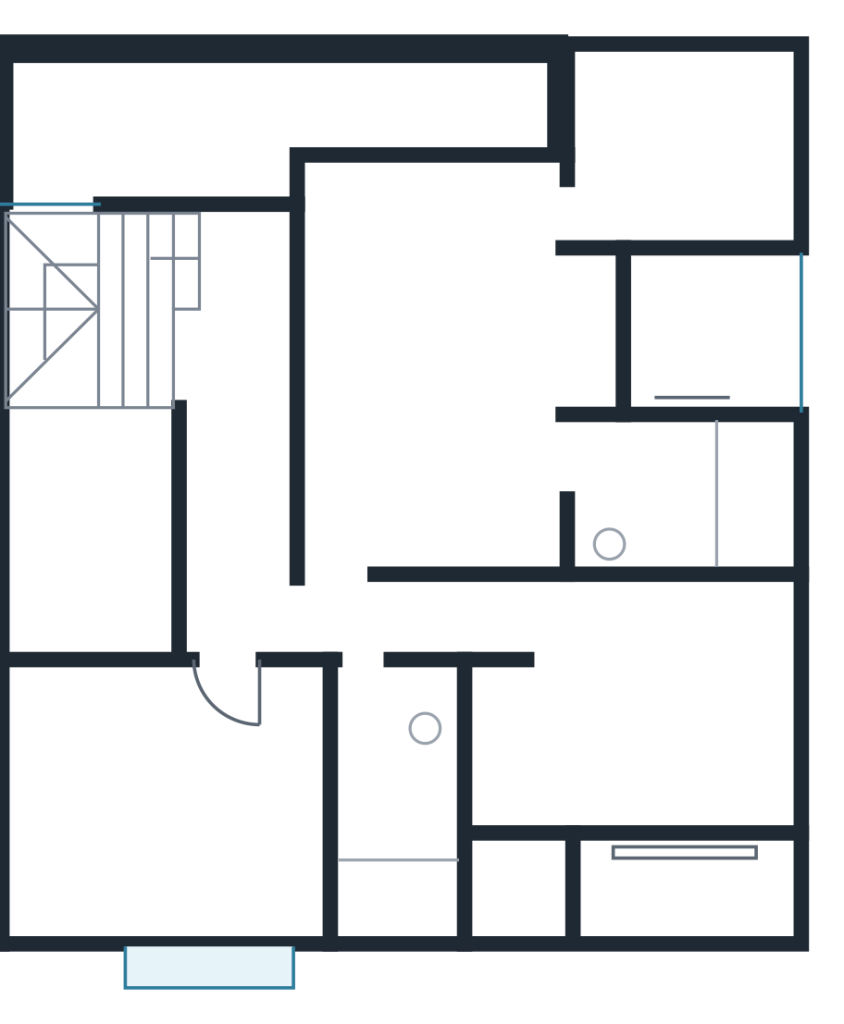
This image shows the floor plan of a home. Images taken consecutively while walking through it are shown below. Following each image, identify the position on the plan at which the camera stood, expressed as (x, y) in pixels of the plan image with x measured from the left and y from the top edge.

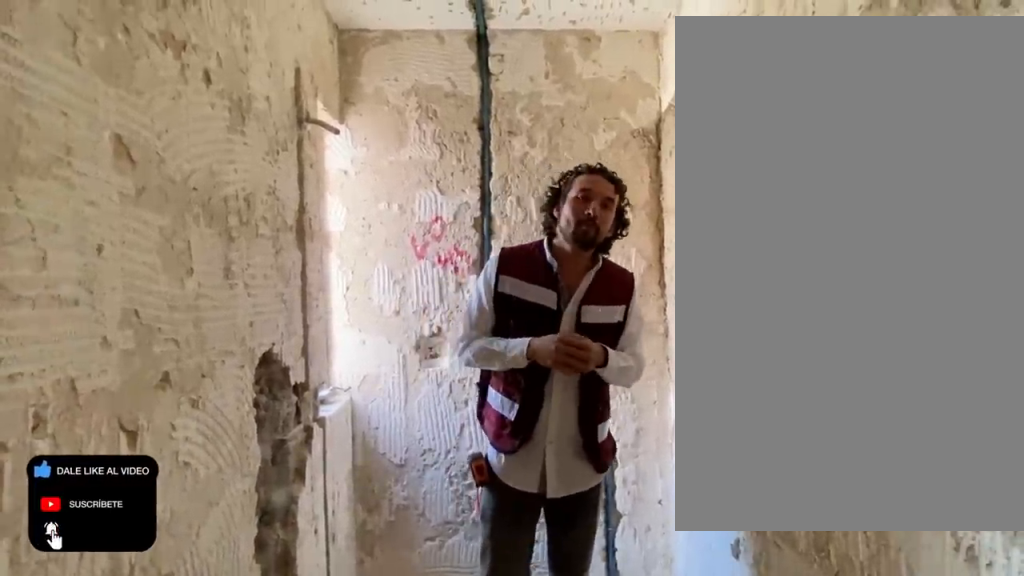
(371, 677)
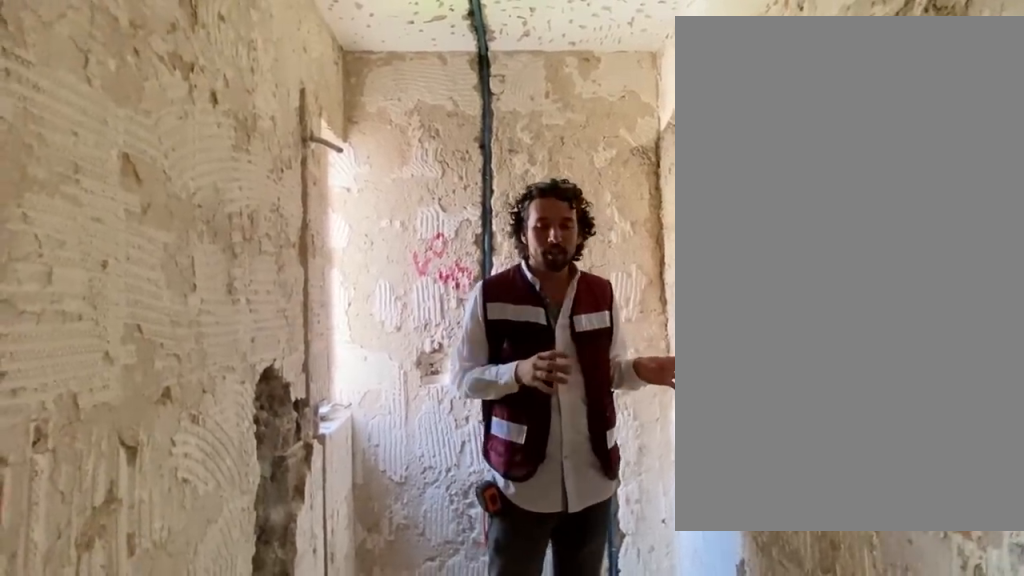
(368, 677)
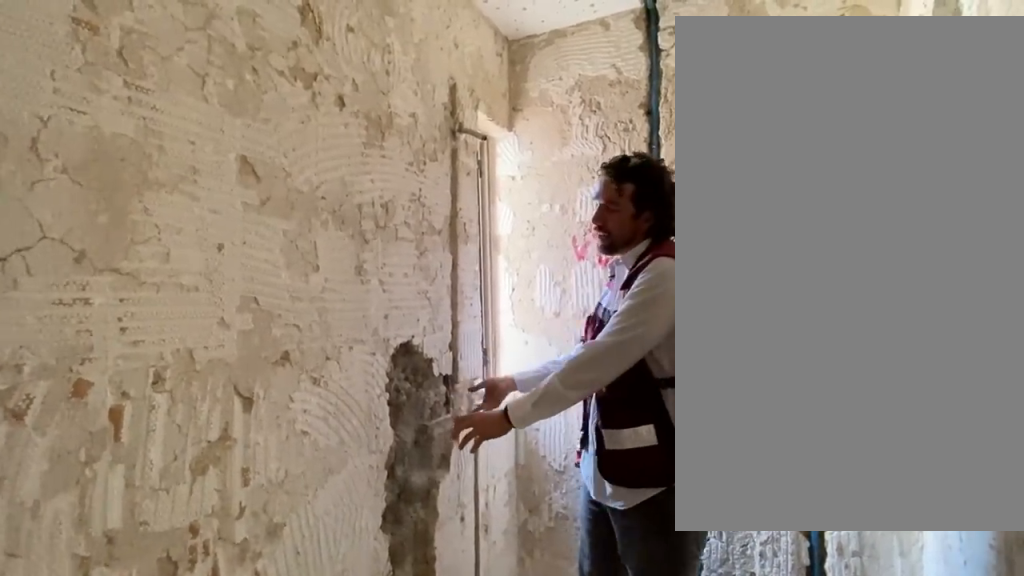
(369, 676)
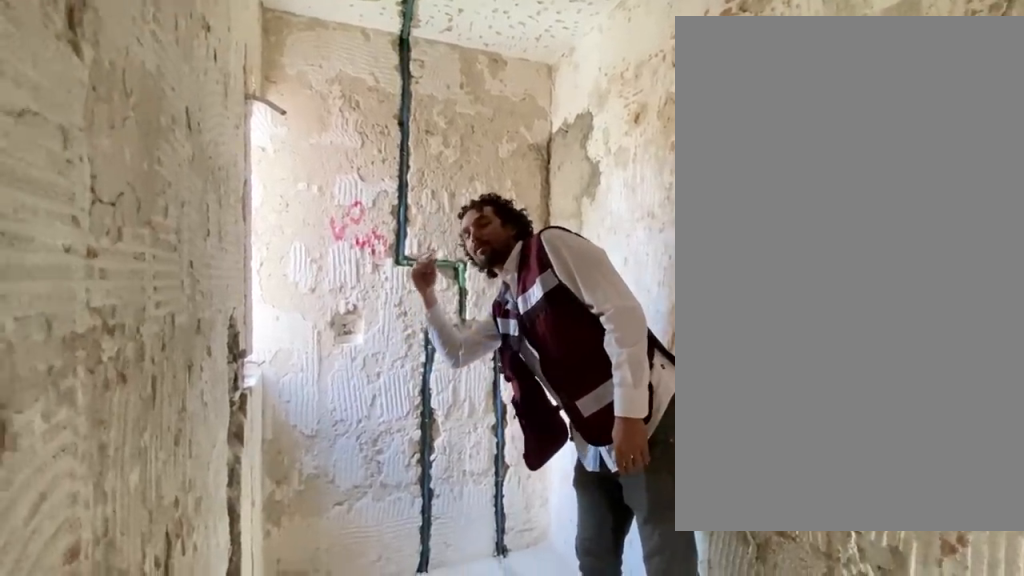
(375, 699)
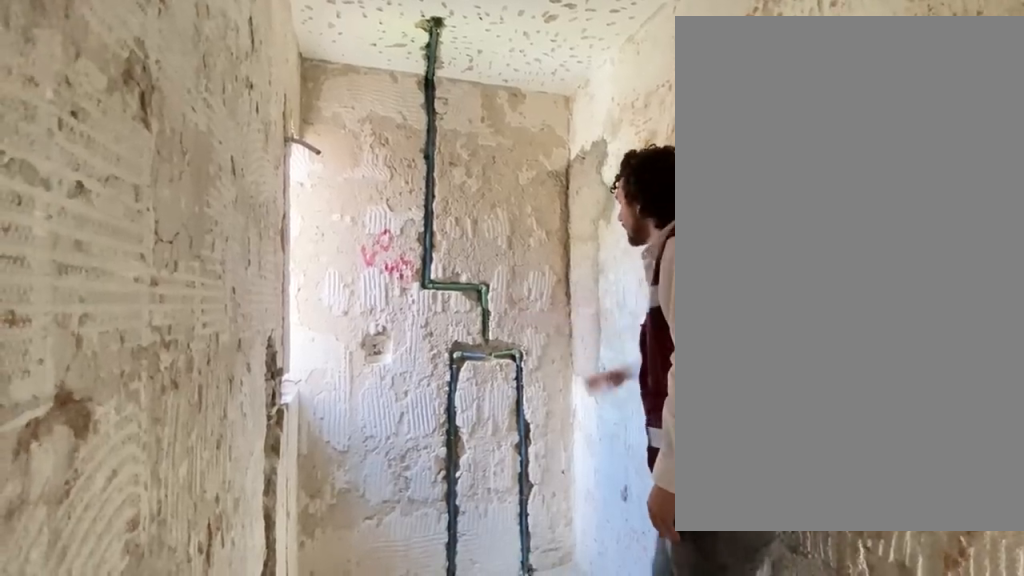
(373, 700)
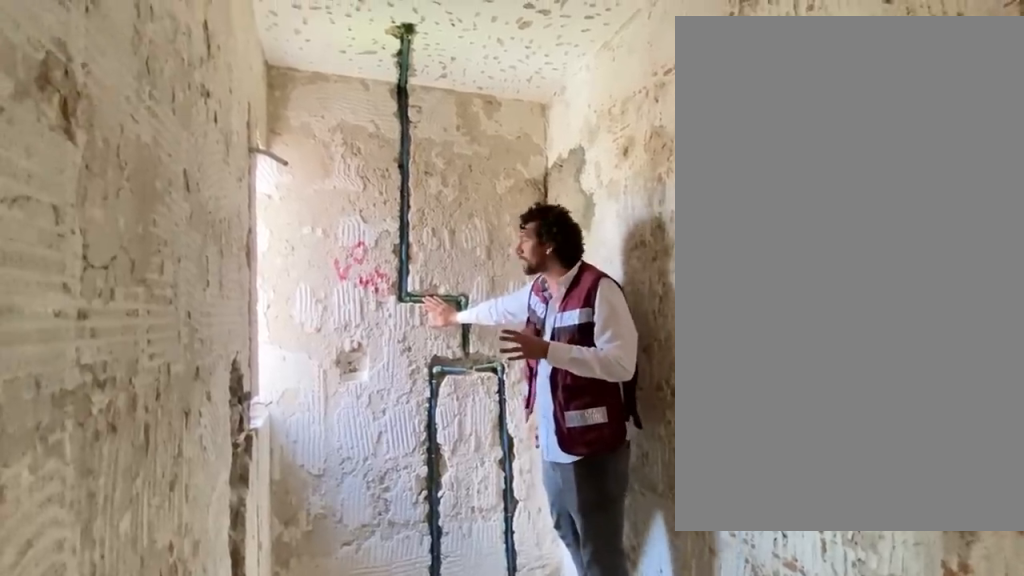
(375, 735)
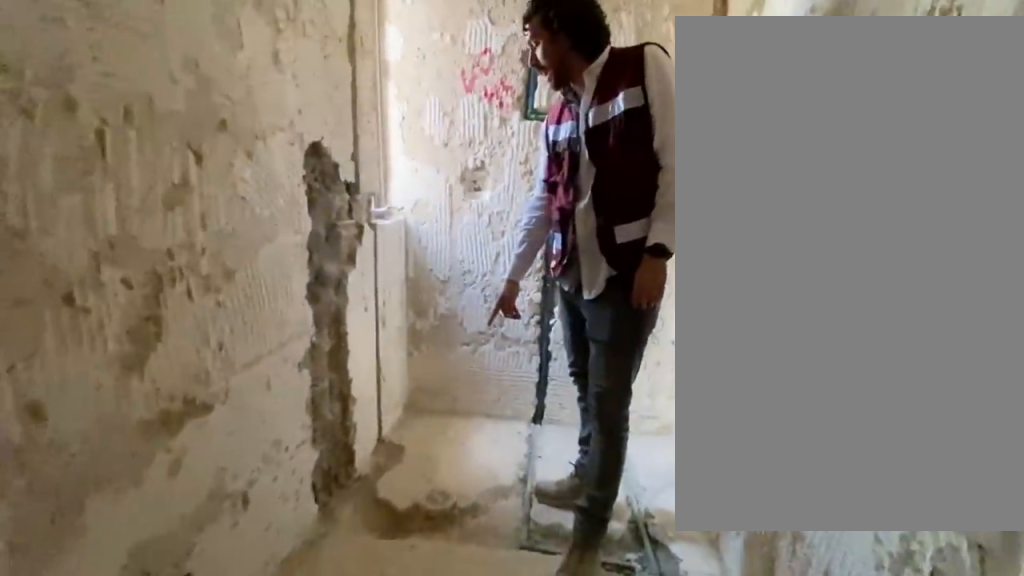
(366, 767)
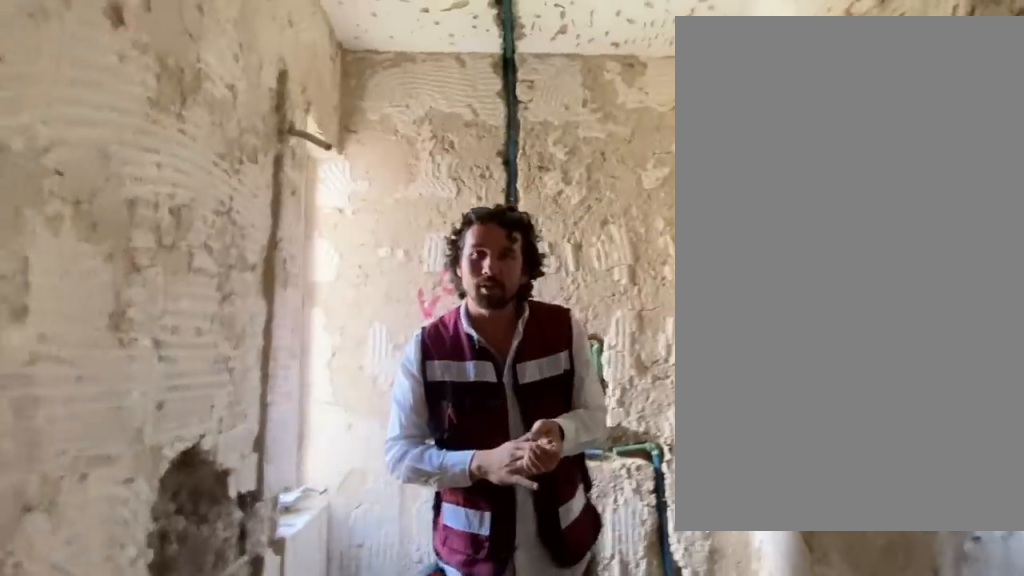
(384, 801)
